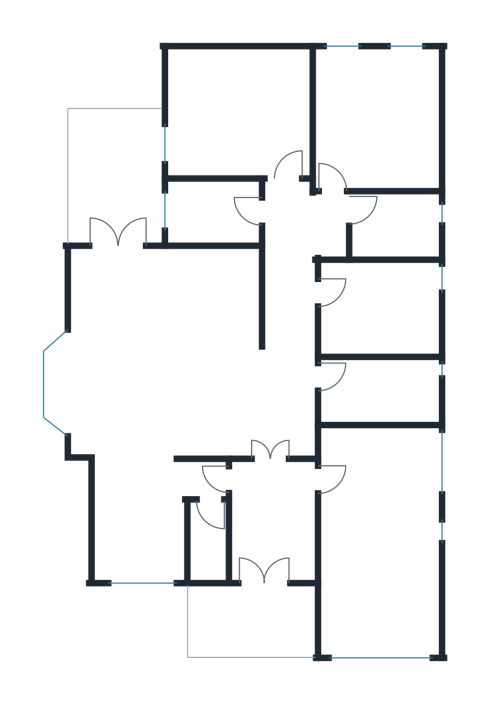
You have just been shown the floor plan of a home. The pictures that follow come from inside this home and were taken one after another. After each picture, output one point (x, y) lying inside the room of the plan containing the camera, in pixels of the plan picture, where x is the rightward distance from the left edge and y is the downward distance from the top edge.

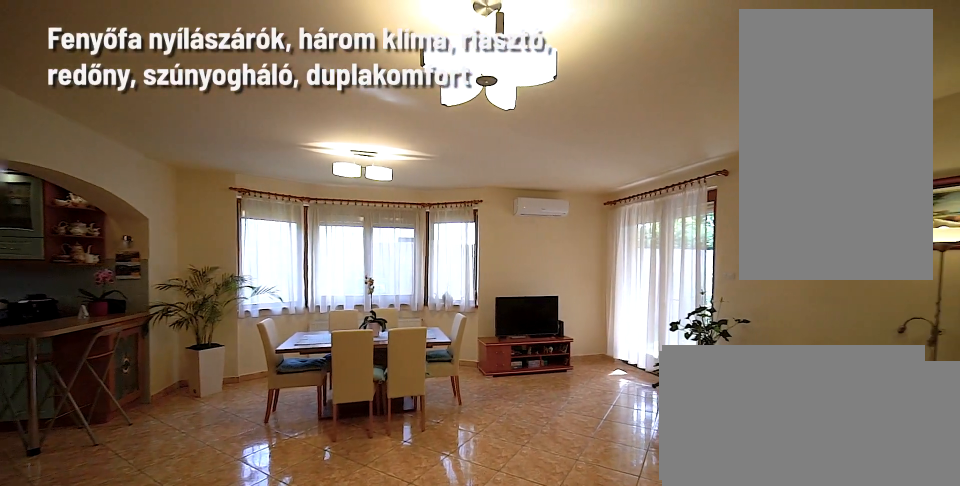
(159, 365)
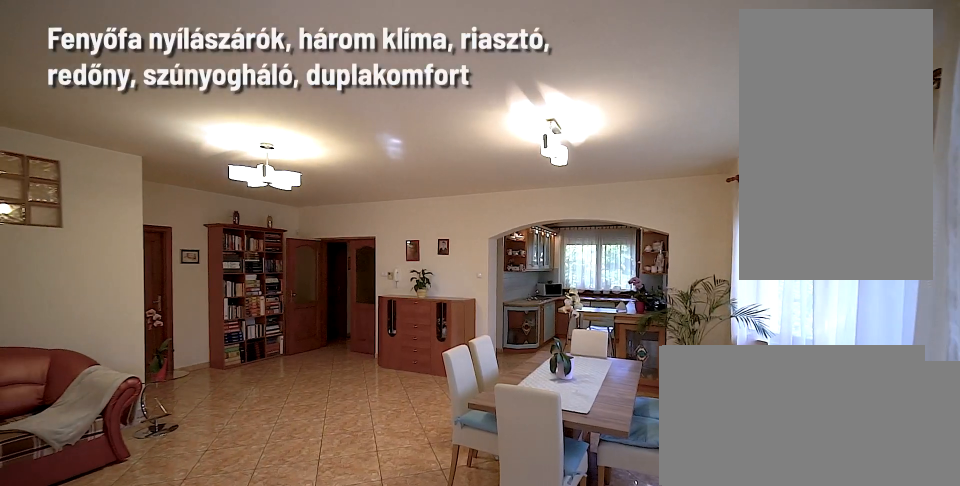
(159, 365)
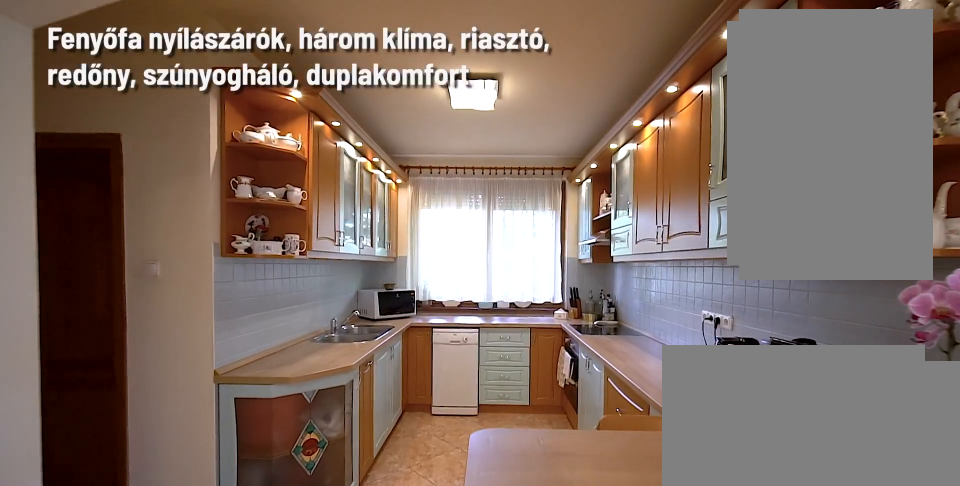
(141, 519)
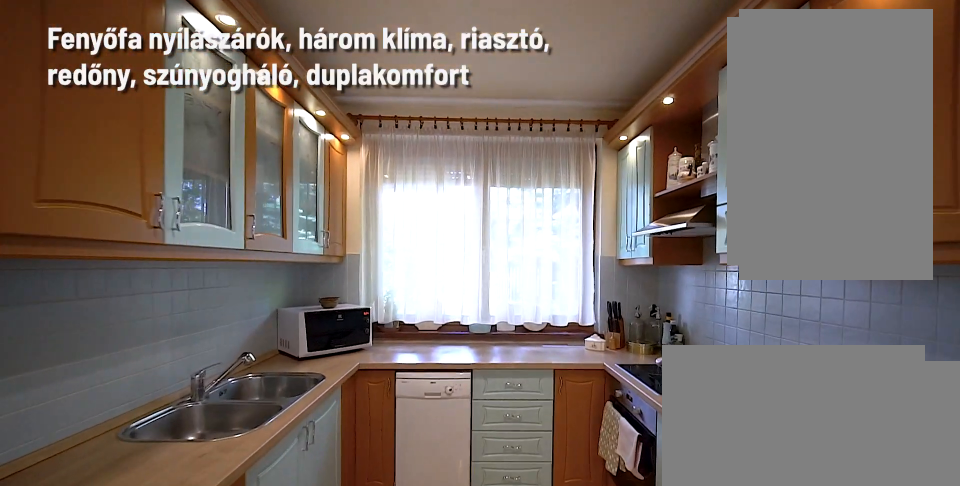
(141, 519)
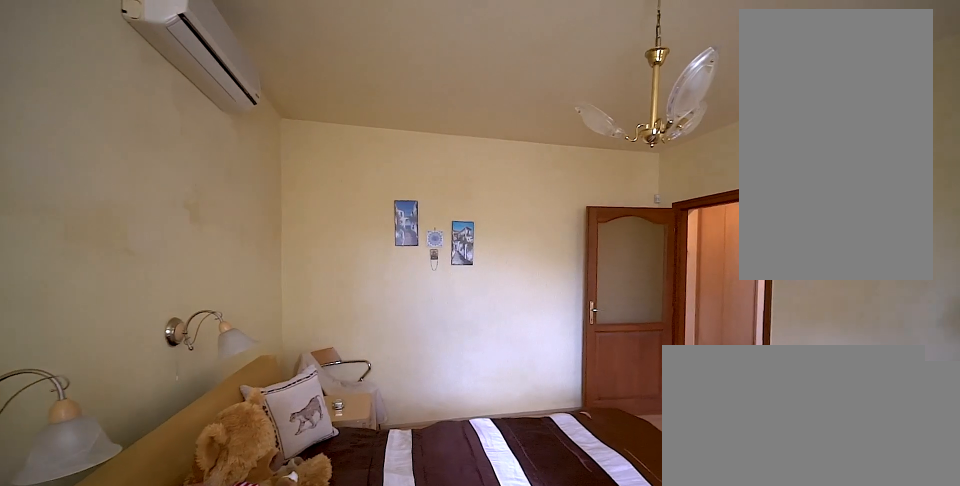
(242, 121)
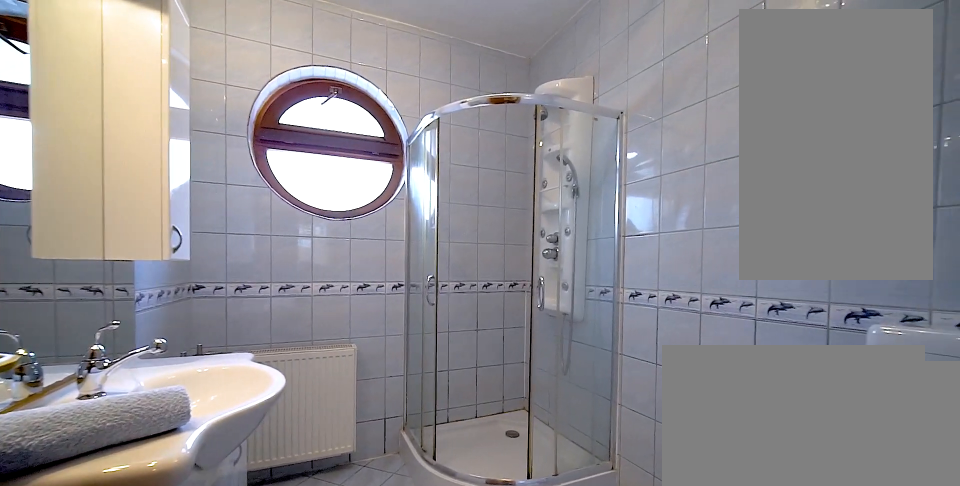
(398, 226)
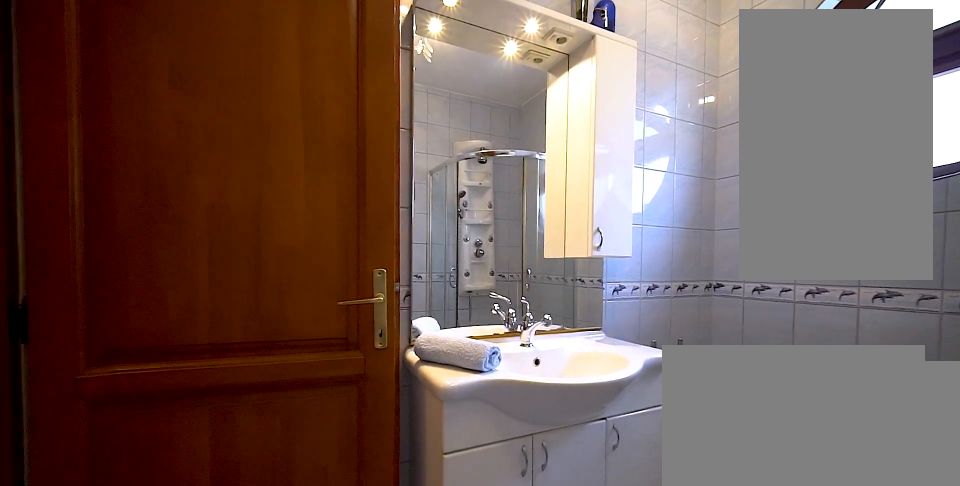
(398, 226)
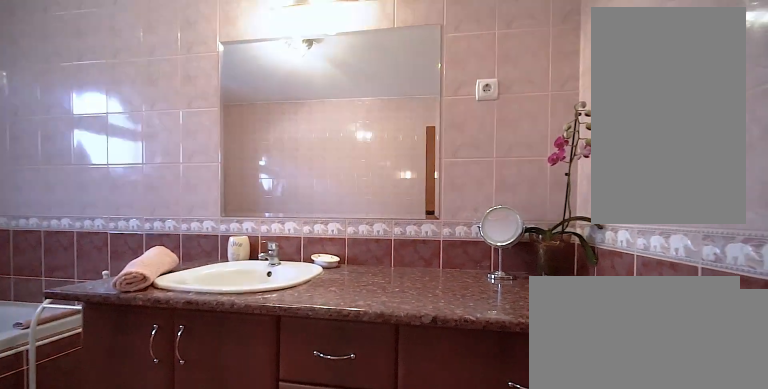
(374, 312)
